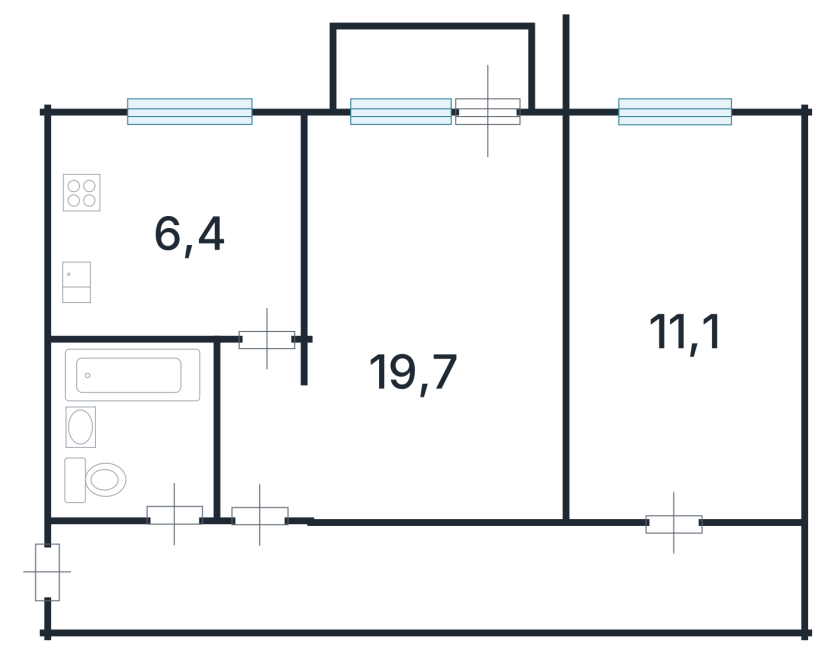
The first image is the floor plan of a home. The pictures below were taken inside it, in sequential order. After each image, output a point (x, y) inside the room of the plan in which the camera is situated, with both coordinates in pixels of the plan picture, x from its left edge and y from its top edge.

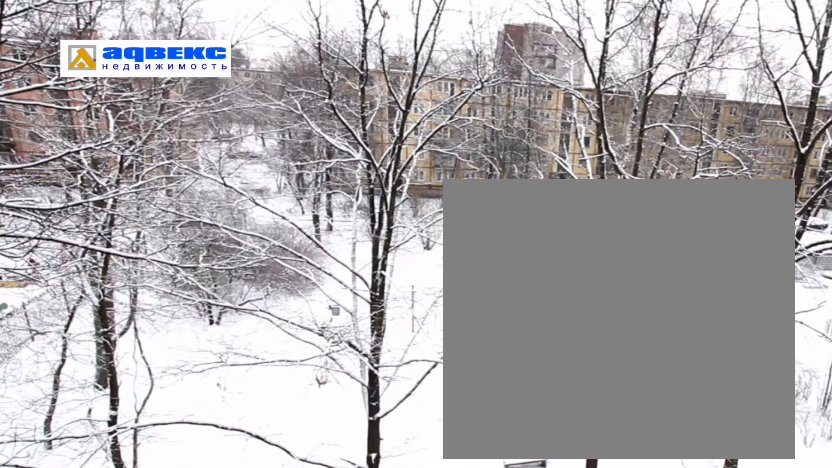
(128, 274)
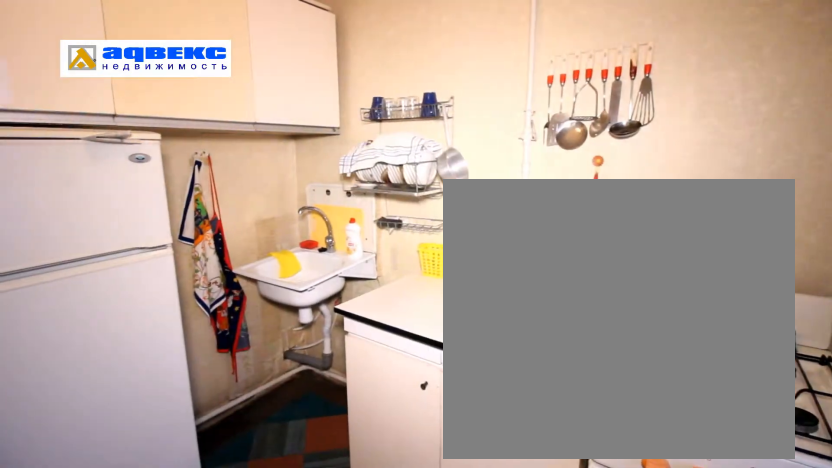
(128, 274)
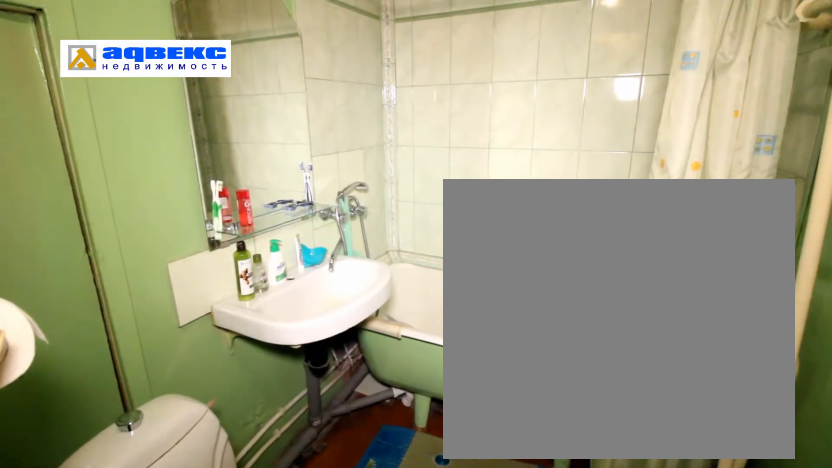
(143, 489)
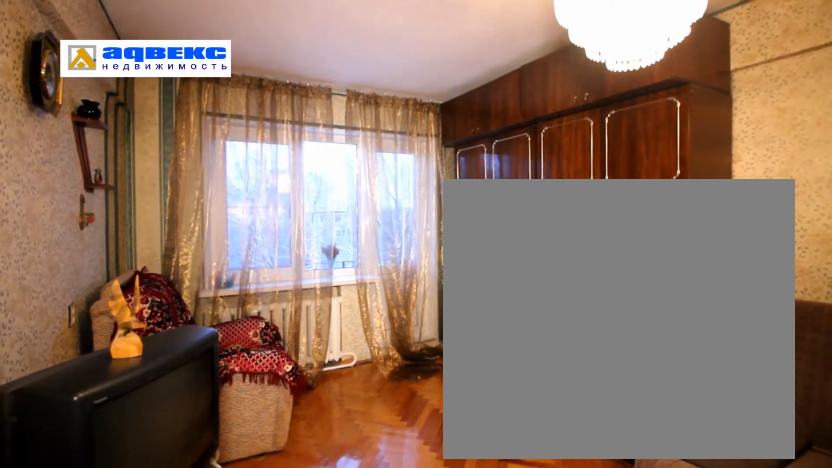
(518, 401)
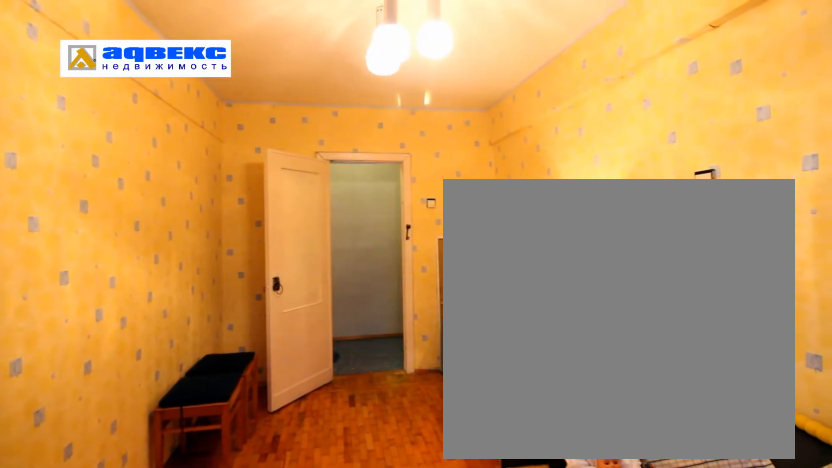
(752, 366)
